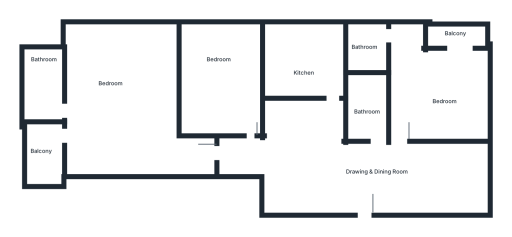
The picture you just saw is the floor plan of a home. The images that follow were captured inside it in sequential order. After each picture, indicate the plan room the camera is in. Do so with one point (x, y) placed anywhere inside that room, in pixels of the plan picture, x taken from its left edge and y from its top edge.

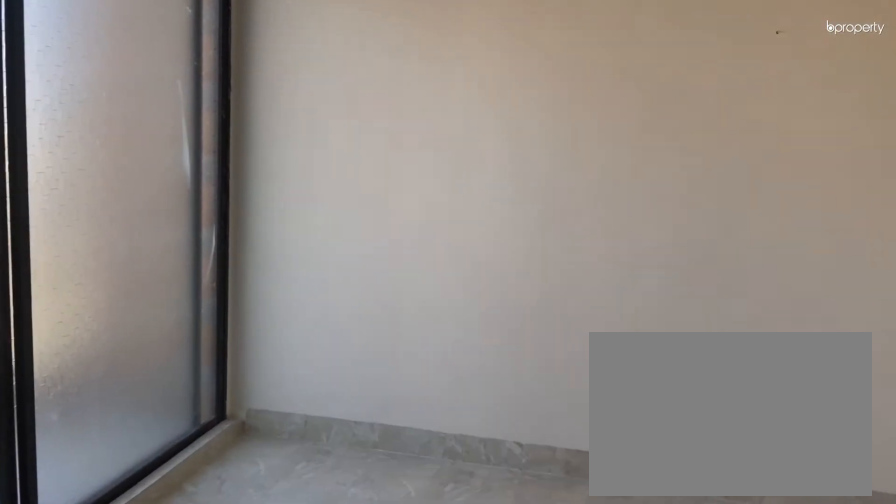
(437, 87)
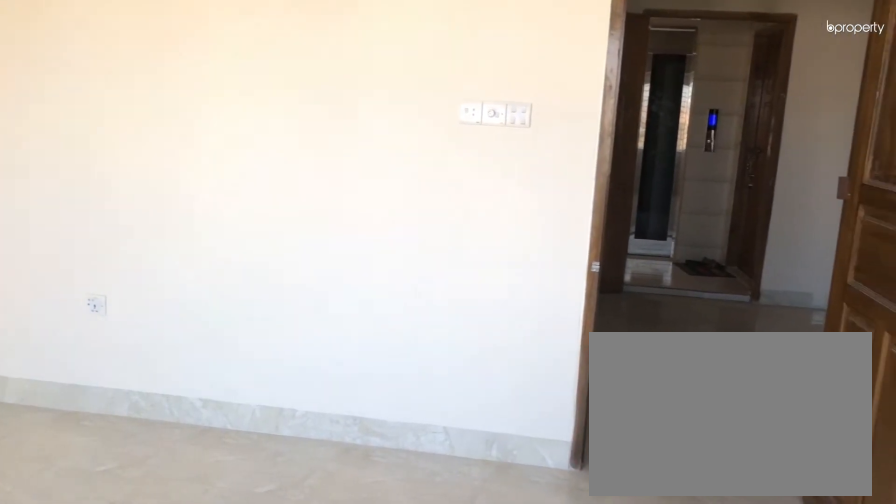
(437, 87)
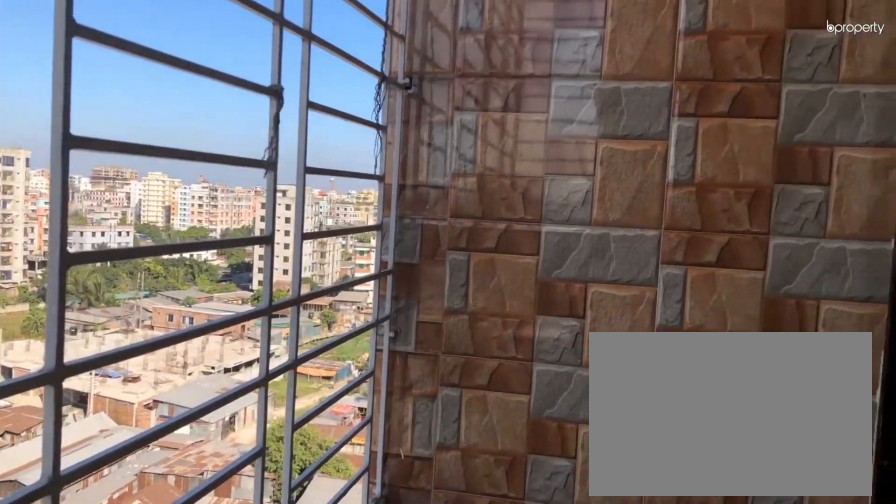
(457, 38)
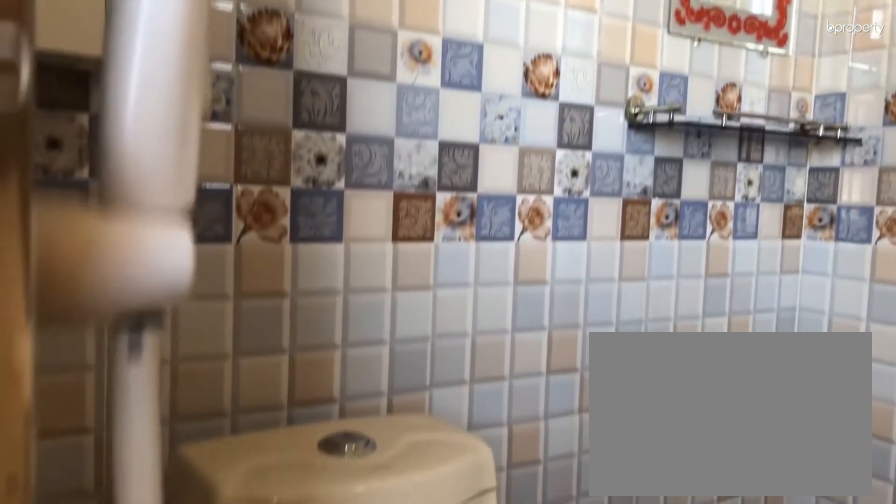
(367, 53)
